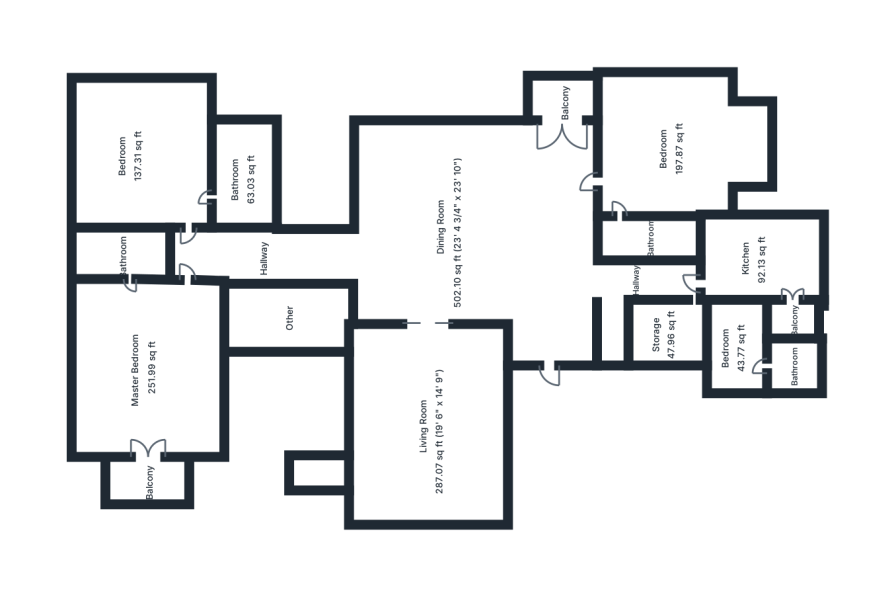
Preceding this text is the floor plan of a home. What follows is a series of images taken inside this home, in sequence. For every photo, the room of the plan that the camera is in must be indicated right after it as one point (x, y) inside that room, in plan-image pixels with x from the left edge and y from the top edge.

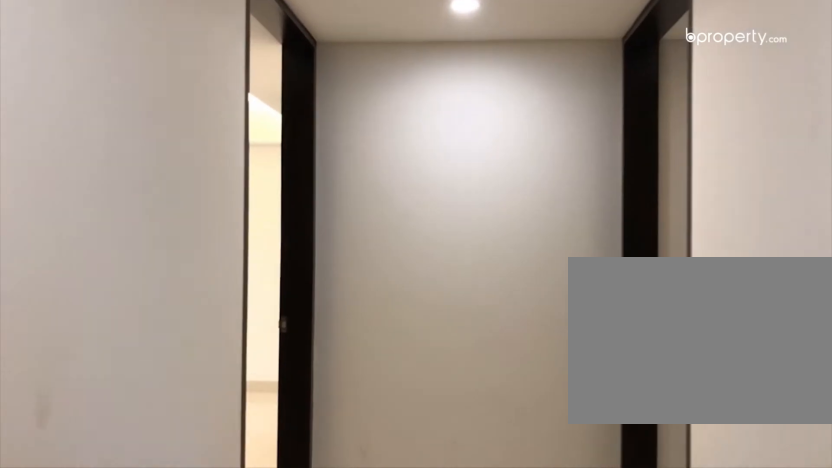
(310, 251)
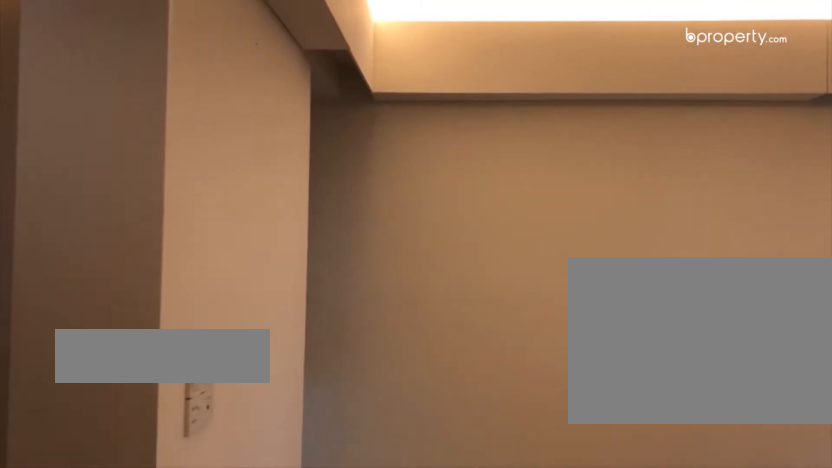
(167, 342)
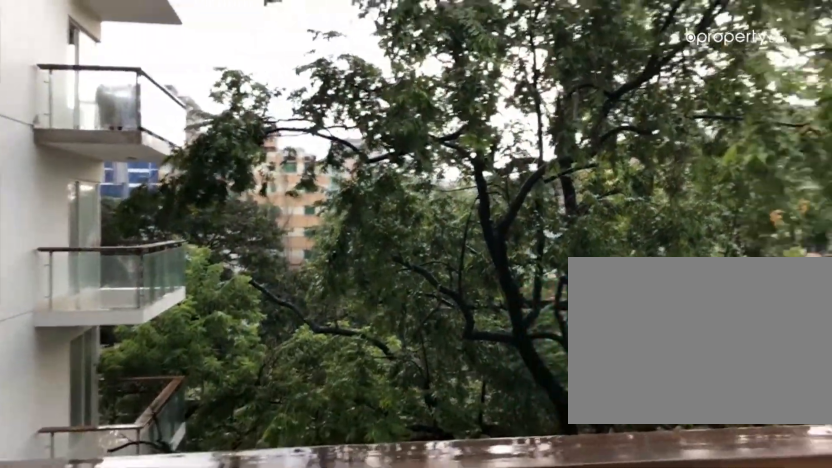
(143, 484)
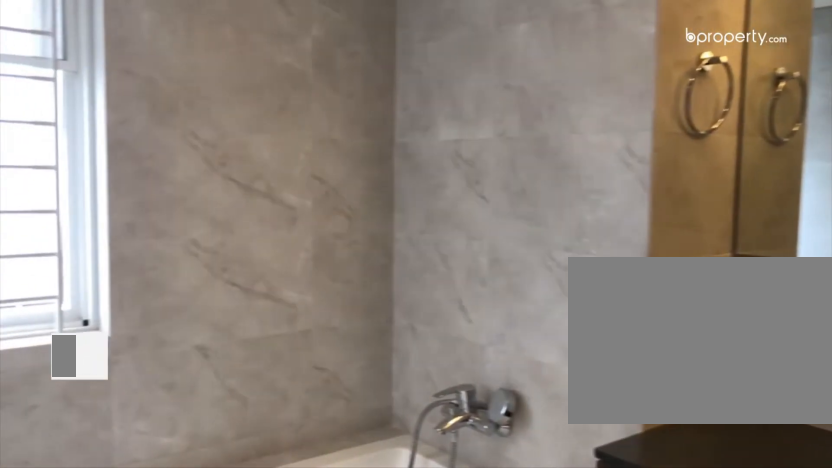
(124, 265)
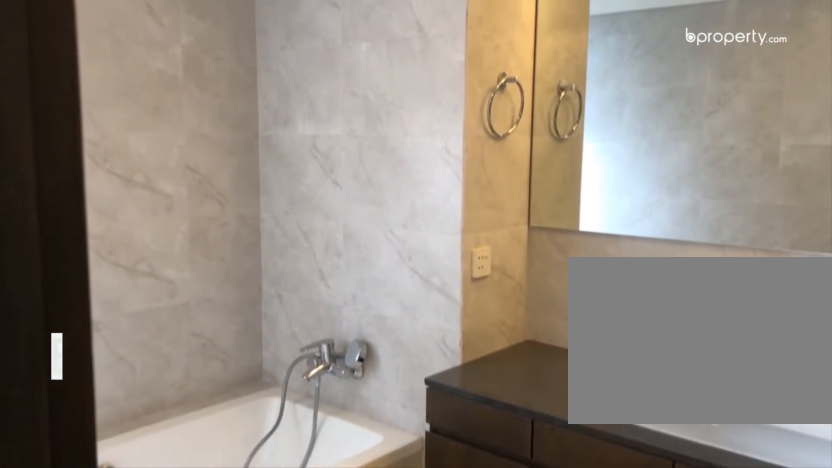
(125, 265)
